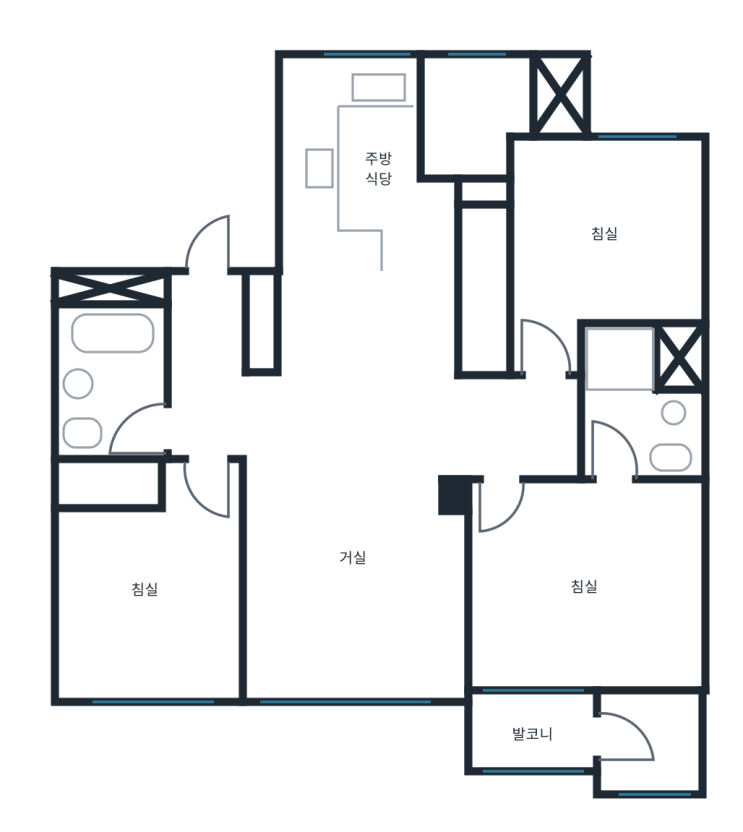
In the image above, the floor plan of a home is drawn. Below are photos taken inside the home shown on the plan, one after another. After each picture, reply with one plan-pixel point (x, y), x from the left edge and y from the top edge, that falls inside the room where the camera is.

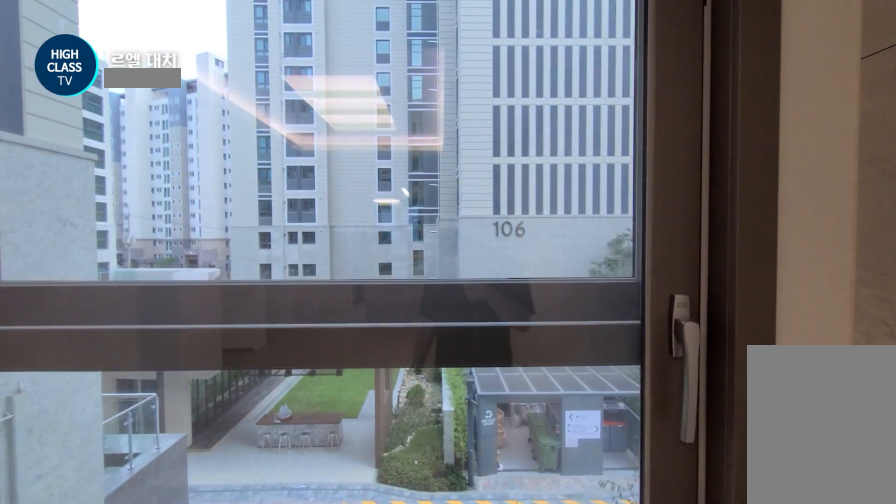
(353, 536)
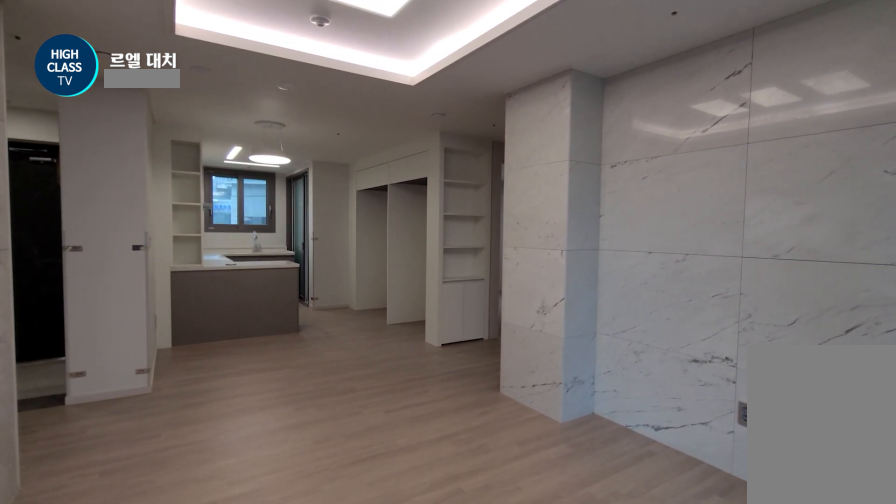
(353, 536)
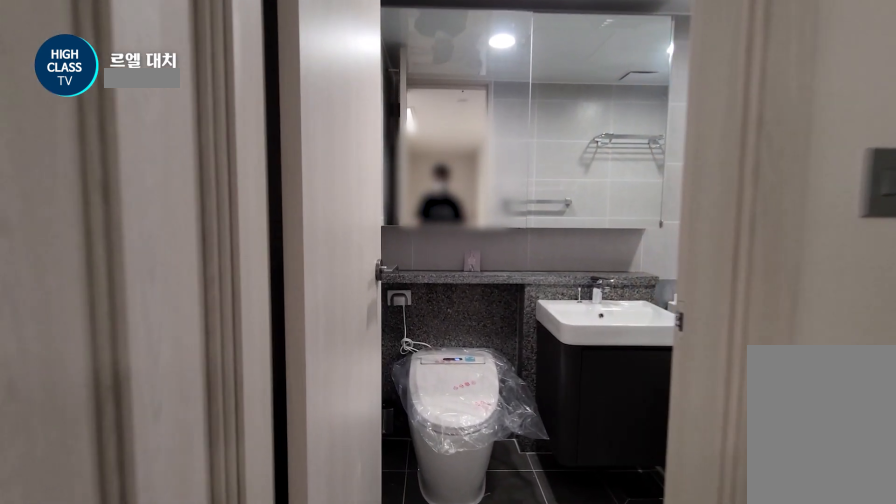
(226, 418)
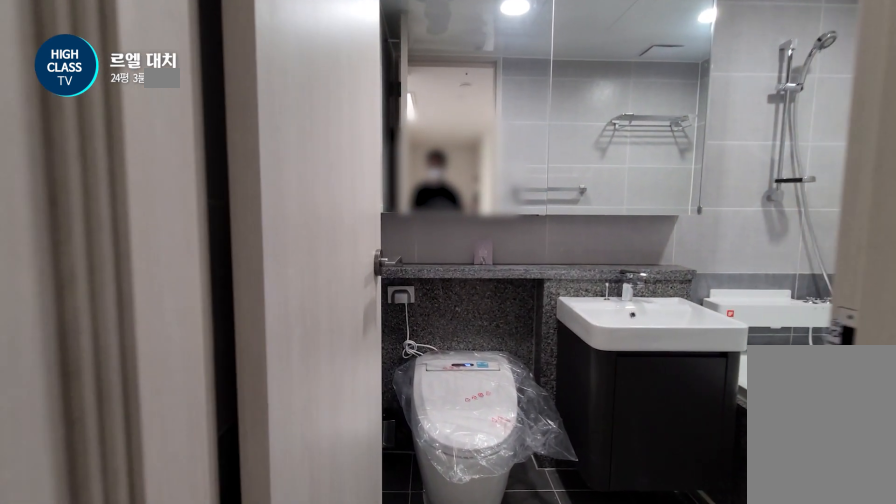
(226, 418)
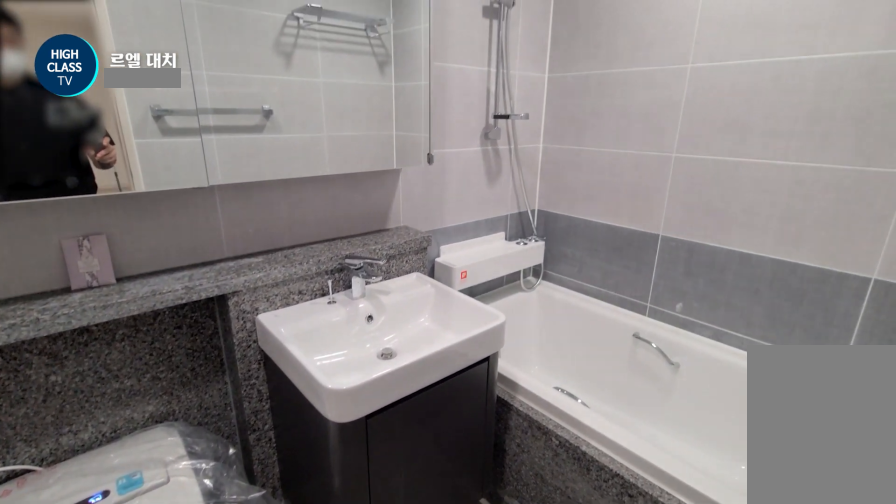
(108, 382)
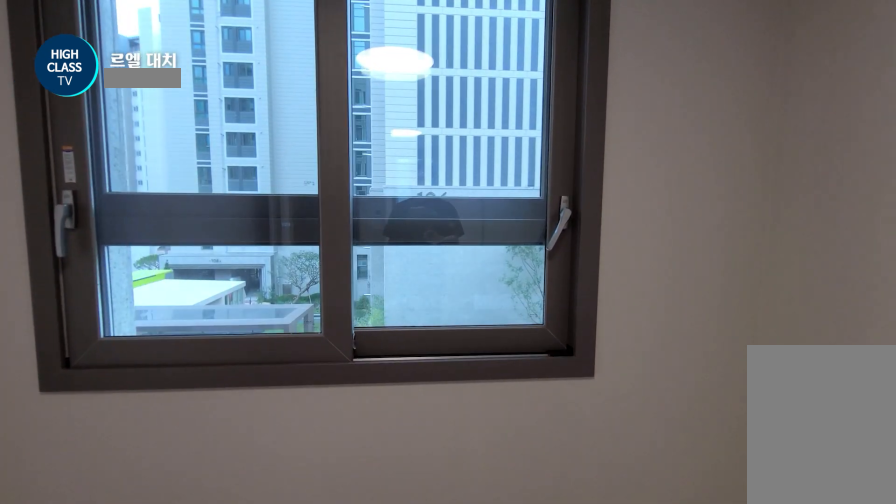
(150, 580)
